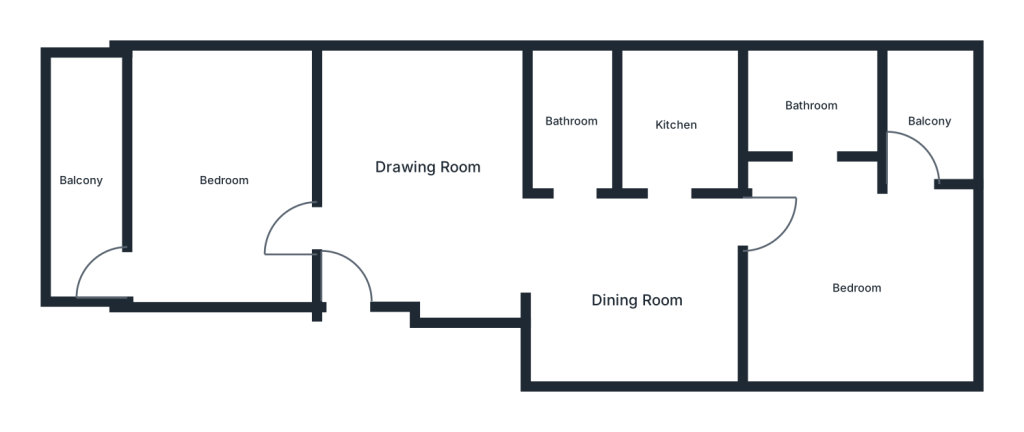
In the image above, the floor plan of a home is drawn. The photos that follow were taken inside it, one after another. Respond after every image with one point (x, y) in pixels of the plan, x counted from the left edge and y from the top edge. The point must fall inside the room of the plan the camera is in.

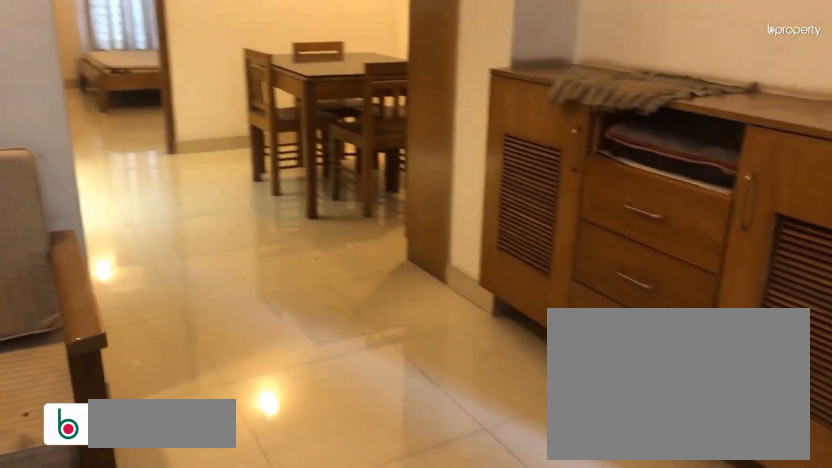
(430, 166)
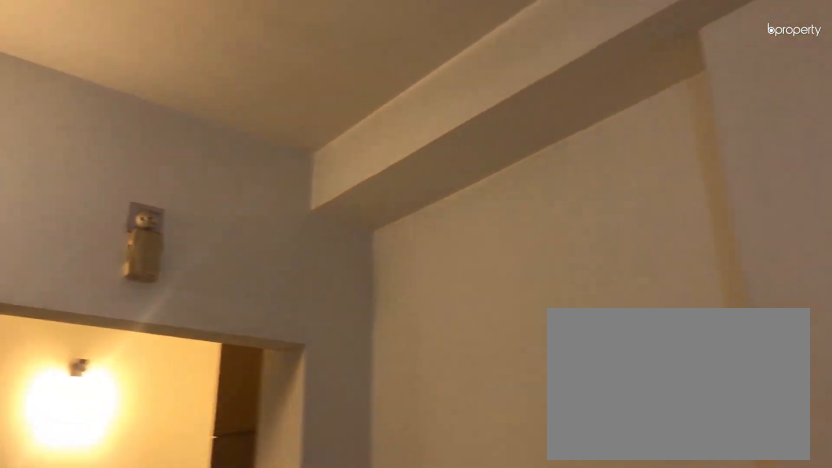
(431, 165)
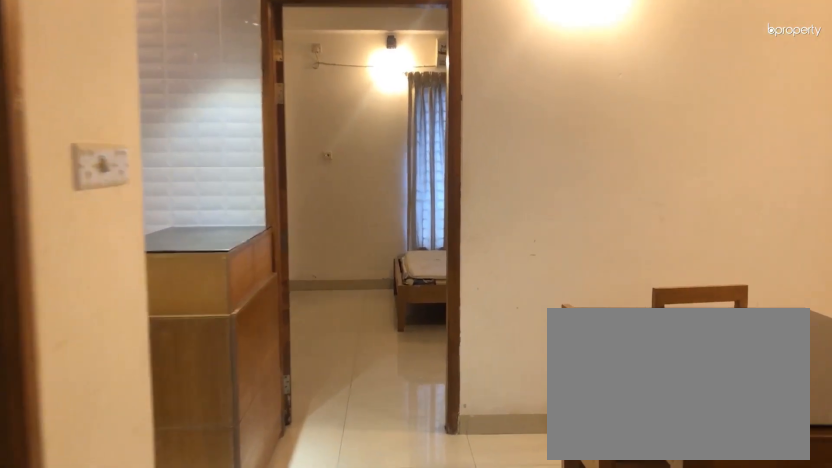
(626, 291)
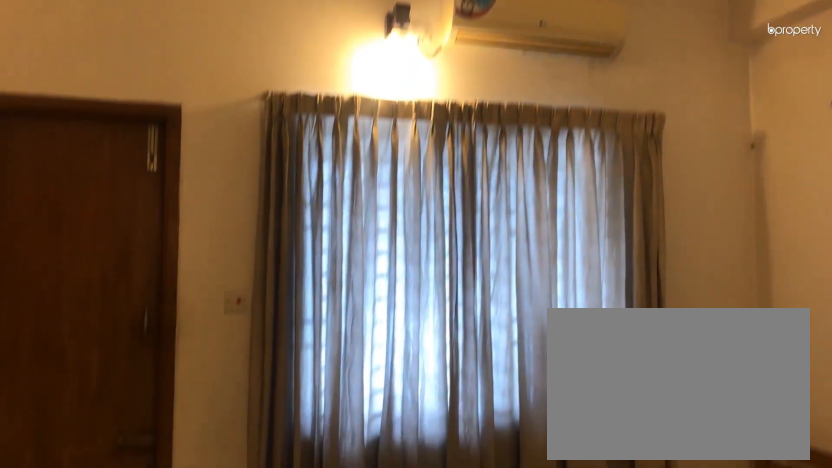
(221, 177)
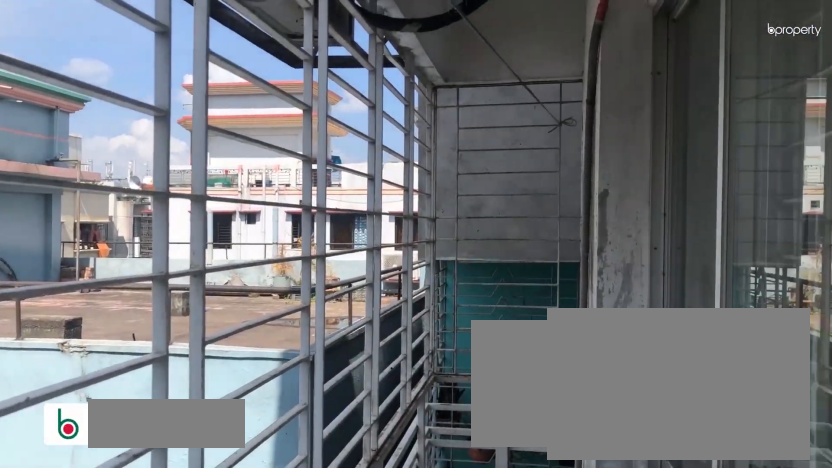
(80, 178)
